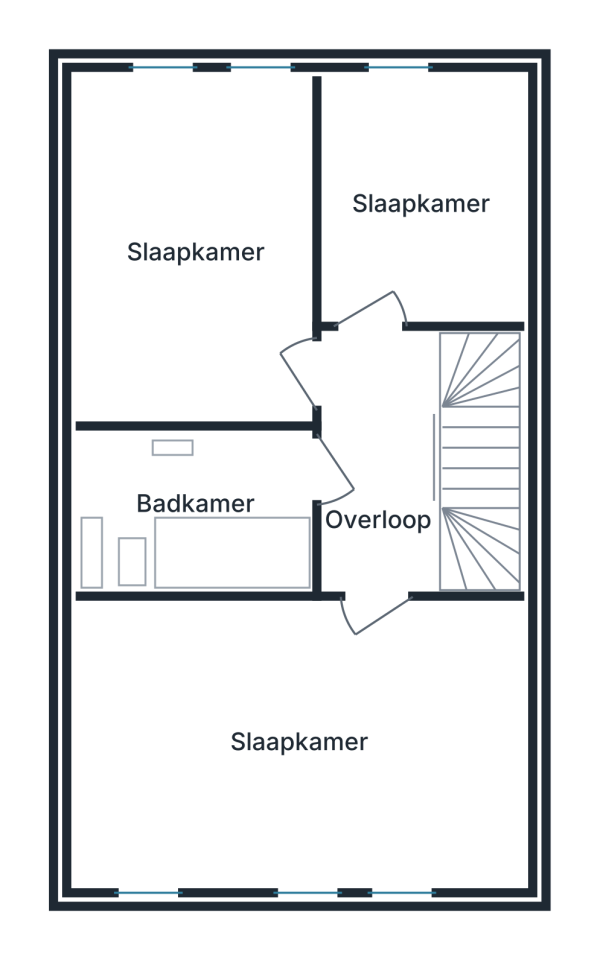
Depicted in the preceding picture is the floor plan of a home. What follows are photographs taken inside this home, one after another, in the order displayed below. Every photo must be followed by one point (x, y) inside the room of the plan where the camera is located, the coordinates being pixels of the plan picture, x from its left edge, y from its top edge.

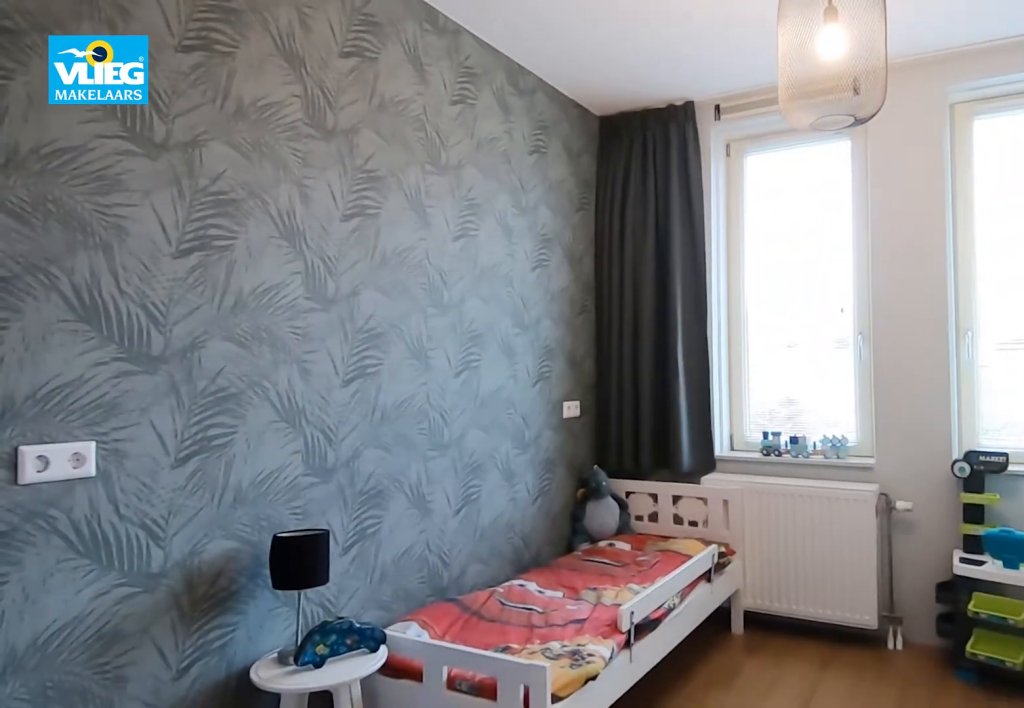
(183, 145)
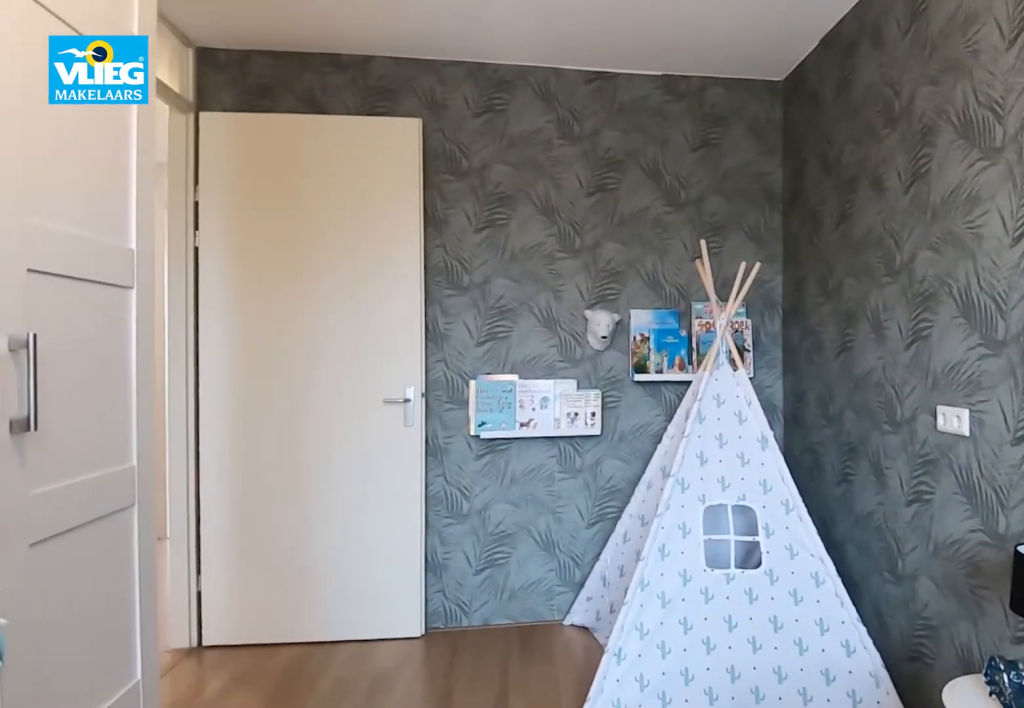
(183, 145)
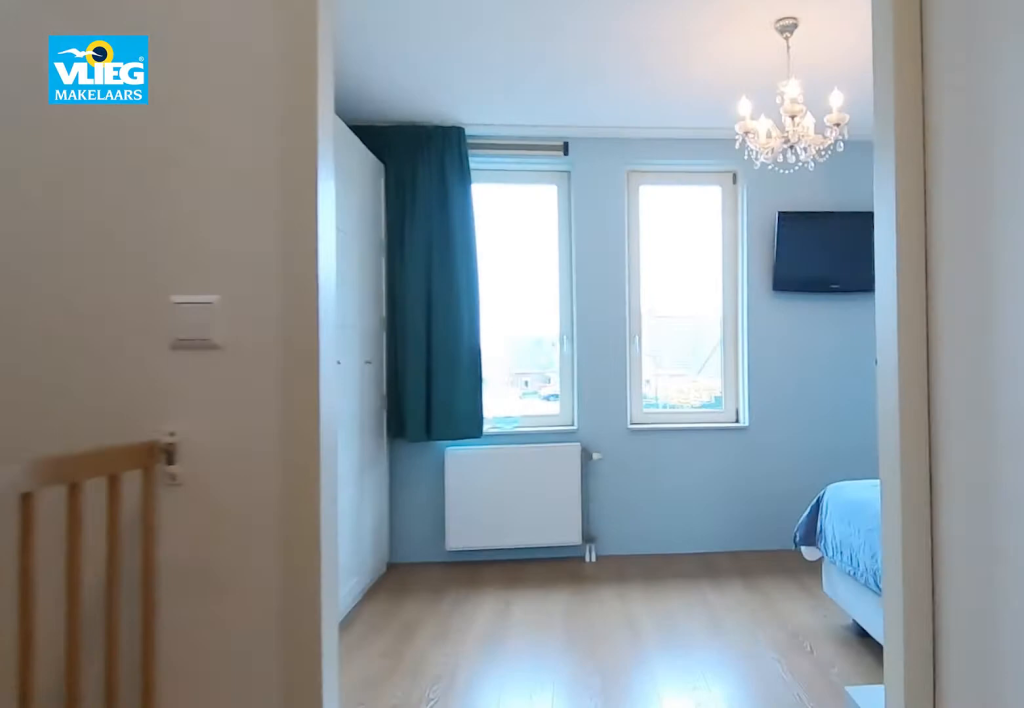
(400, 461)
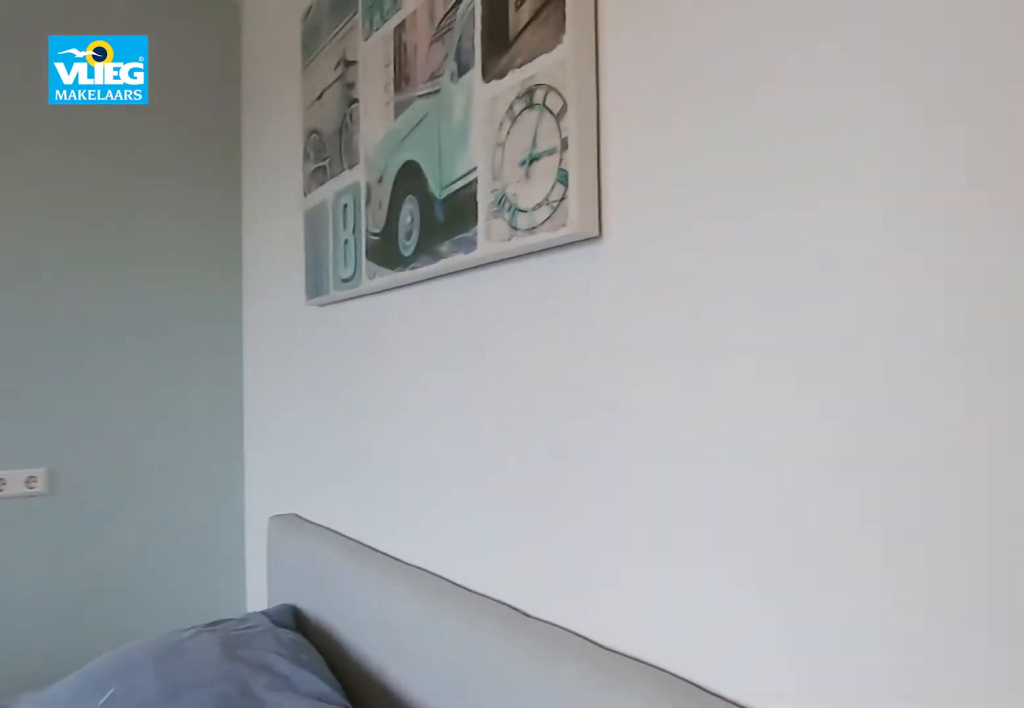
(297, 741)
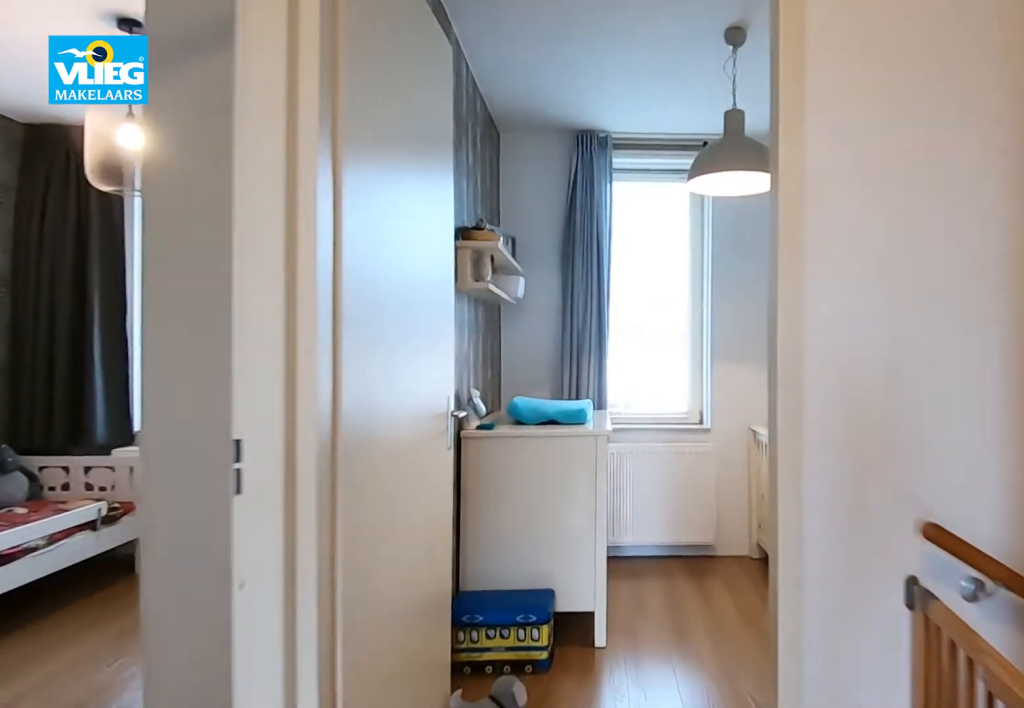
(398, 462)
